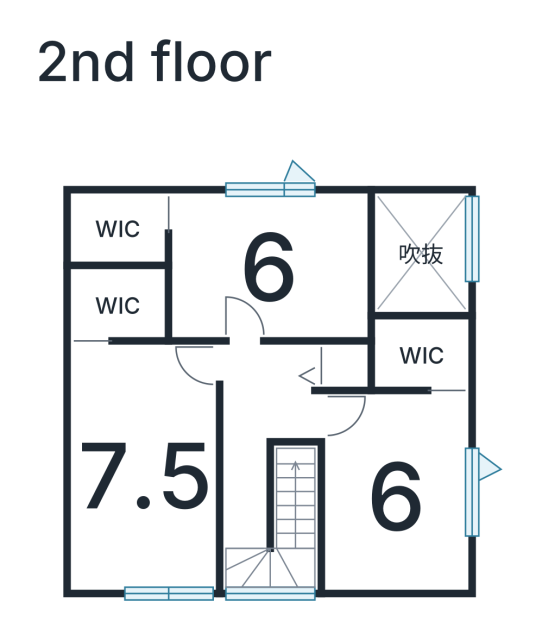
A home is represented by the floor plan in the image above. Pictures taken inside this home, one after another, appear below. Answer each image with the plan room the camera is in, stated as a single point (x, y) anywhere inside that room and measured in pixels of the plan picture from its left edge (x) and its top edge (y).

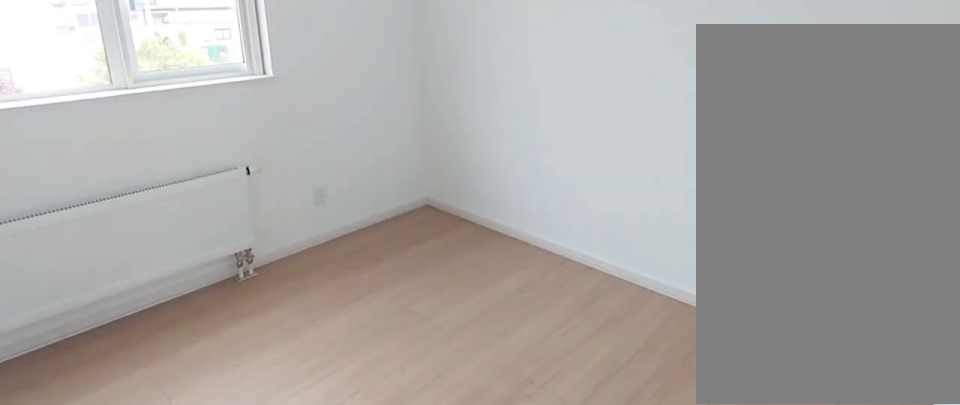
(271, 272)
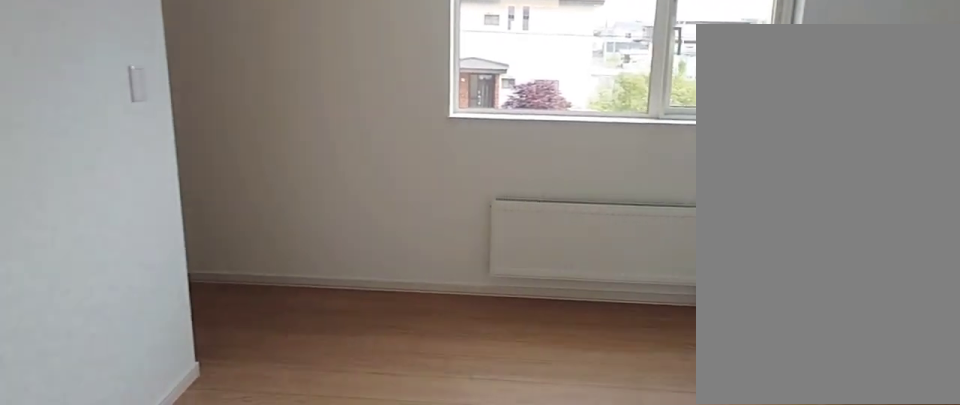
(271, 272)
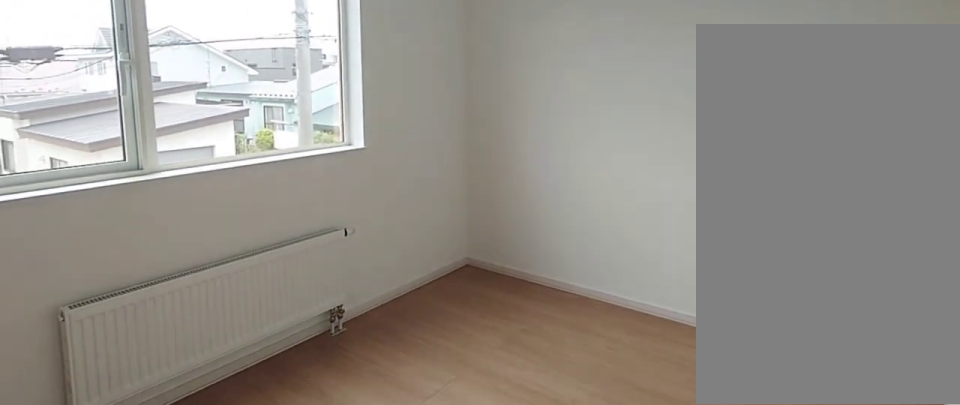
(394, 505)
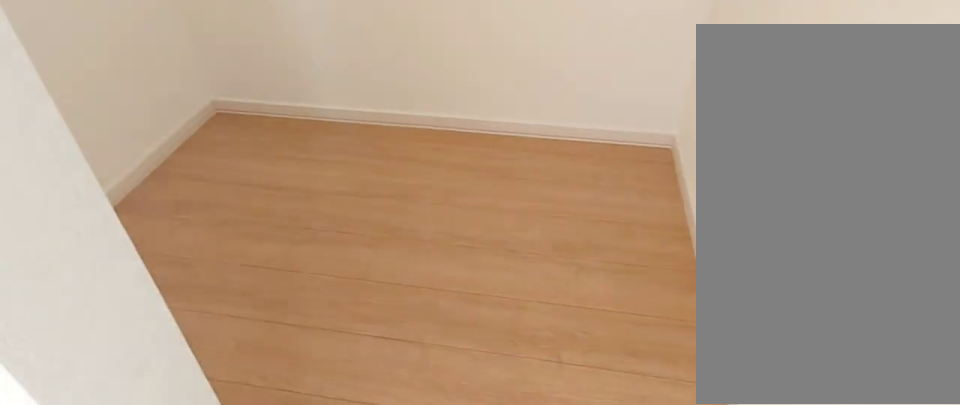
(426, 356)
